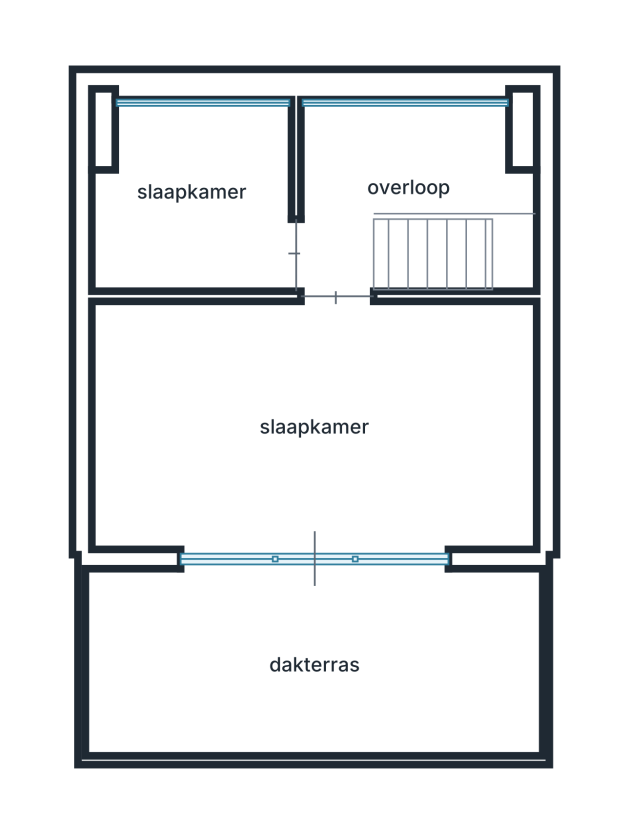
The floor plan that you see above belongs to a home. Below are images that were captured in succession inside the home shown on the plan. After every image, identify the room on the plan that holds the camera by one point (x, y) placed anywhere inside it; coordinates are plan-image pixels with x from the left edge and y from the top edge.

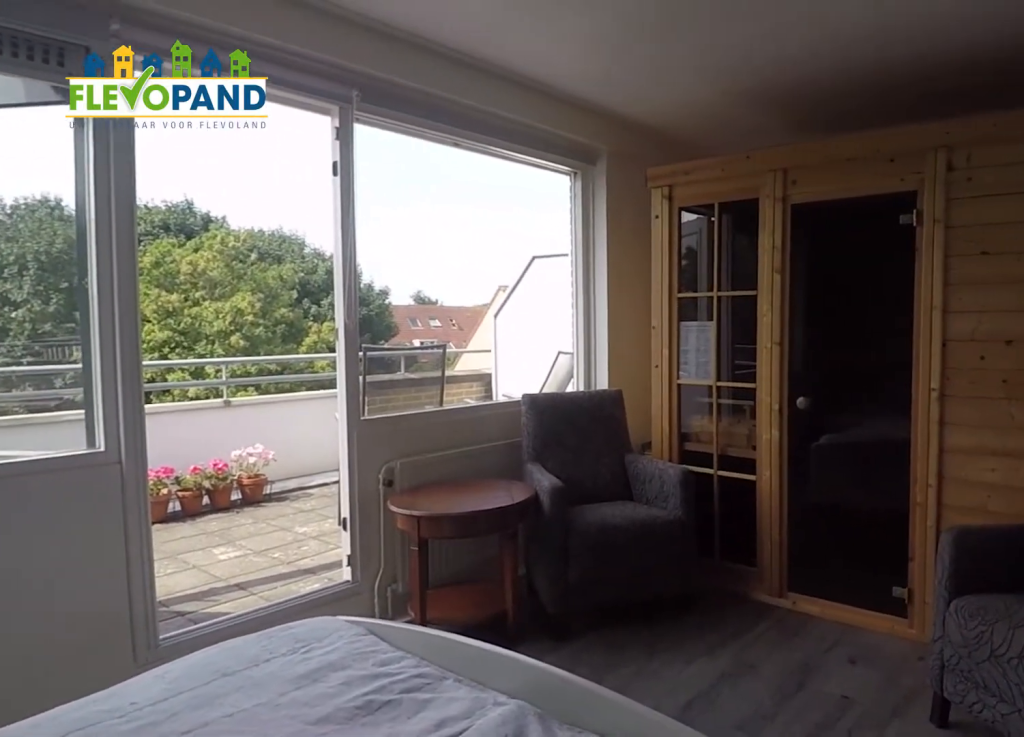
(313, 426)
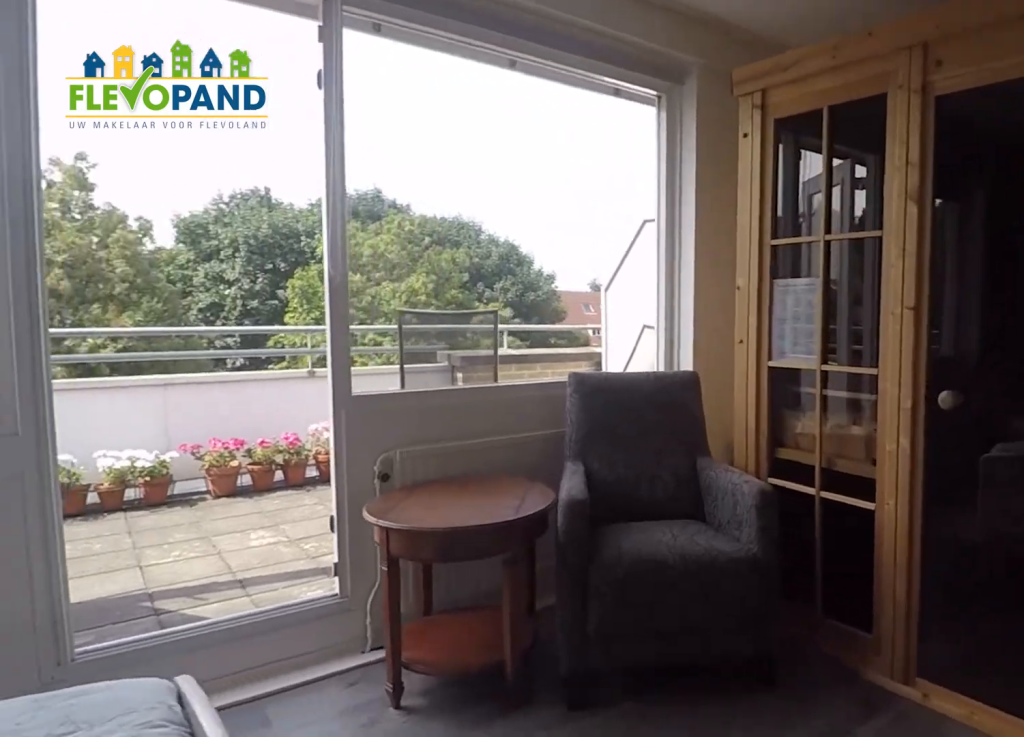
(313, 426)
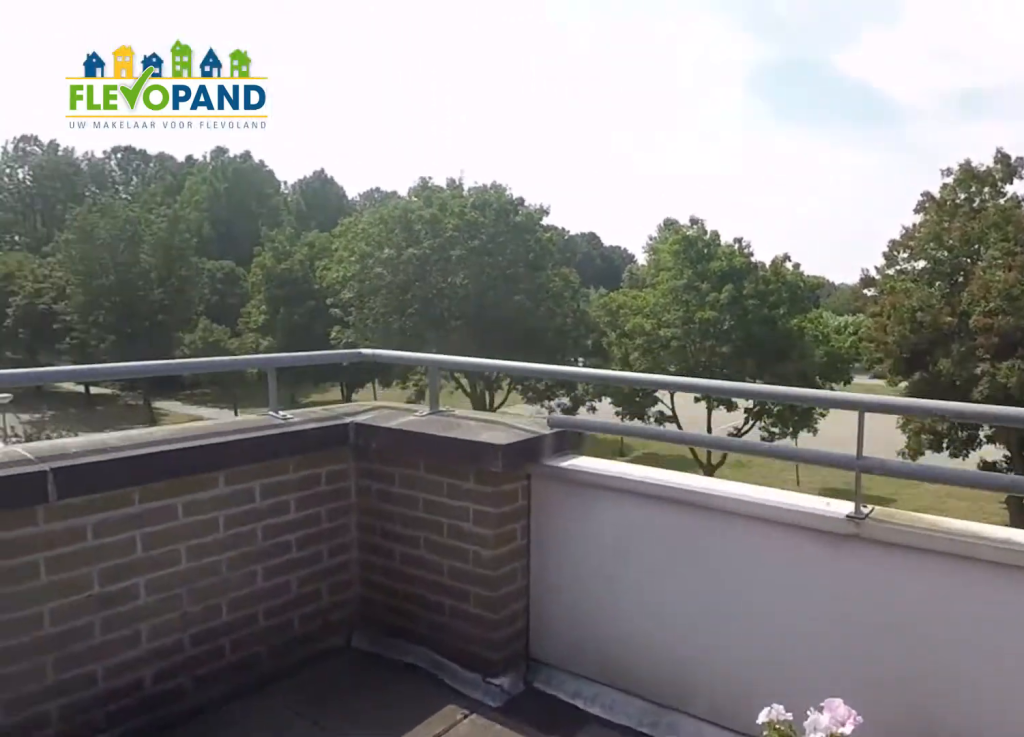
(313, 663)
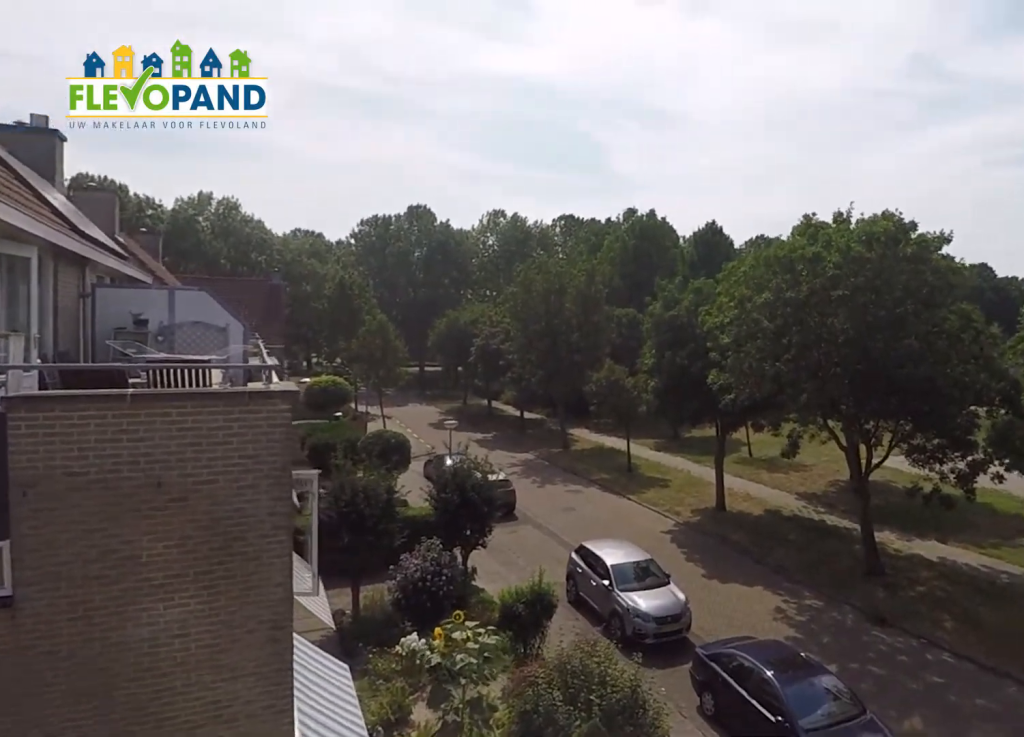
(313, 663)
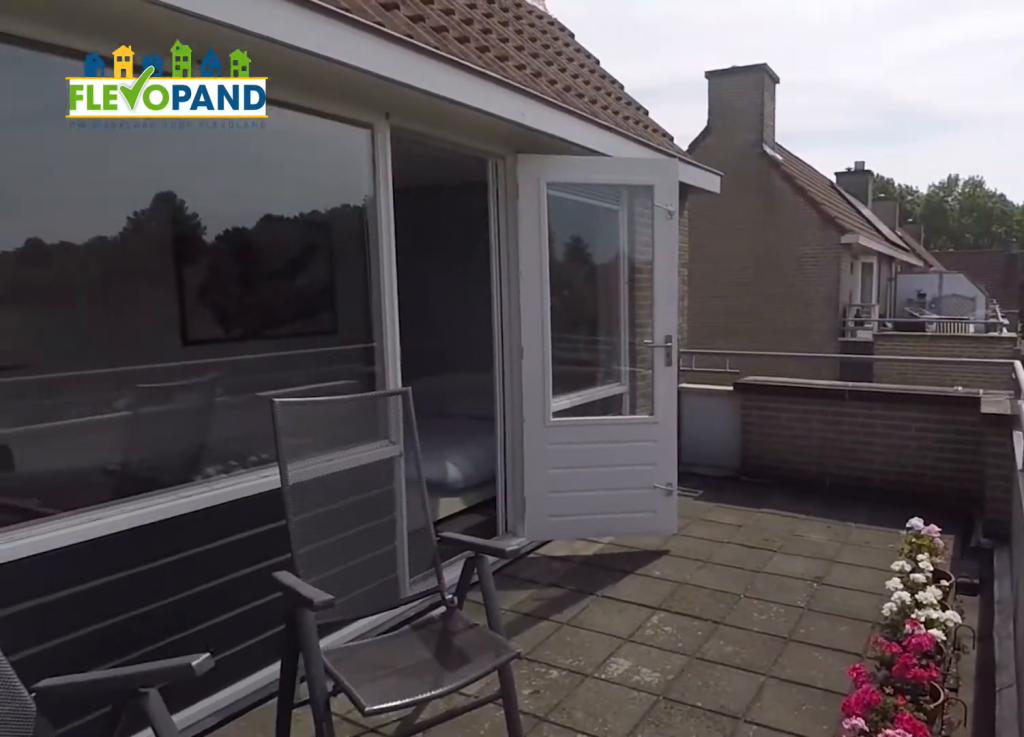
(313, 663)
